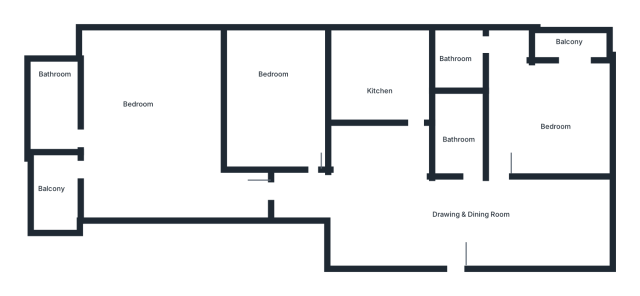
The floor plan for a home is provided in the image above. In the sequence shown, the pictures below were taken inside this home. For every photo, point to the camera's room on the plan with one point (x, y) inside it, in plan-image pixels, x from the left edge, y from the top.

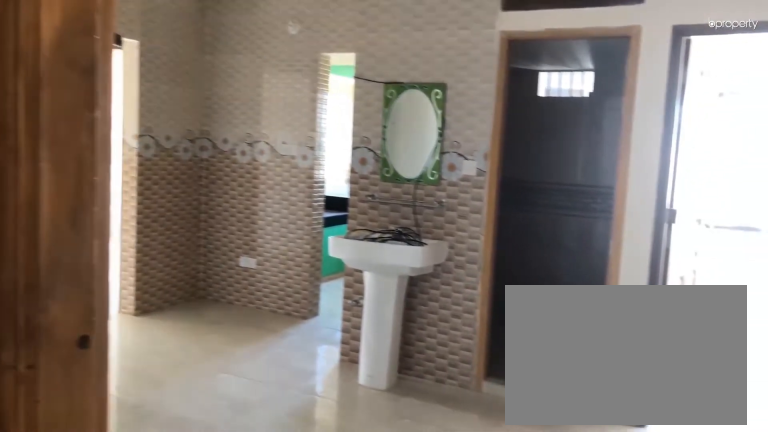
(454, 218)
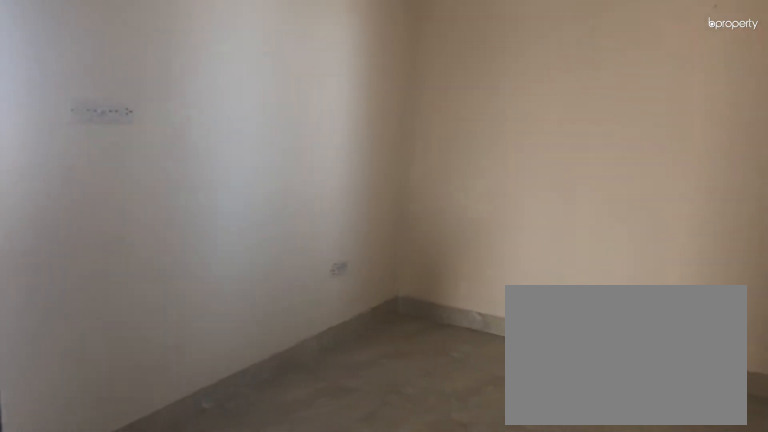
(454, 218)
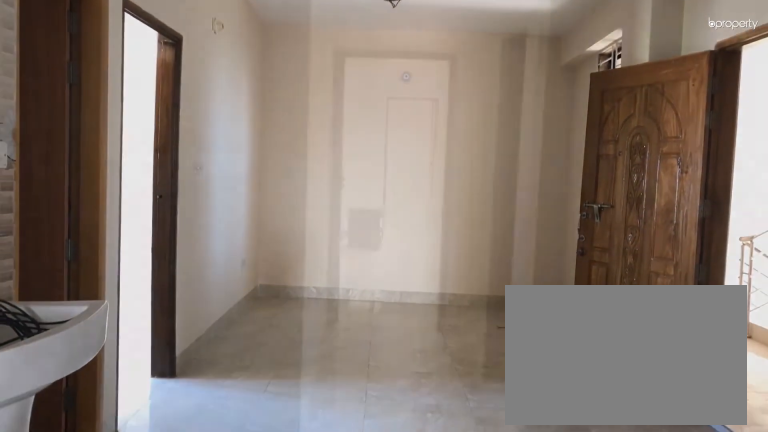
(454, 218)
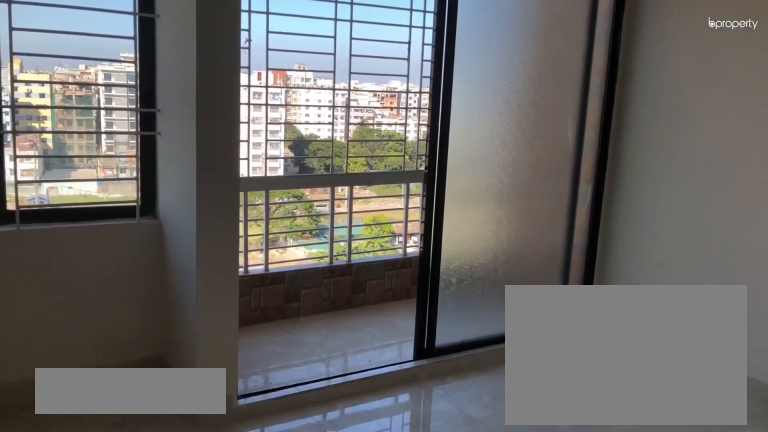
(547, 109)
